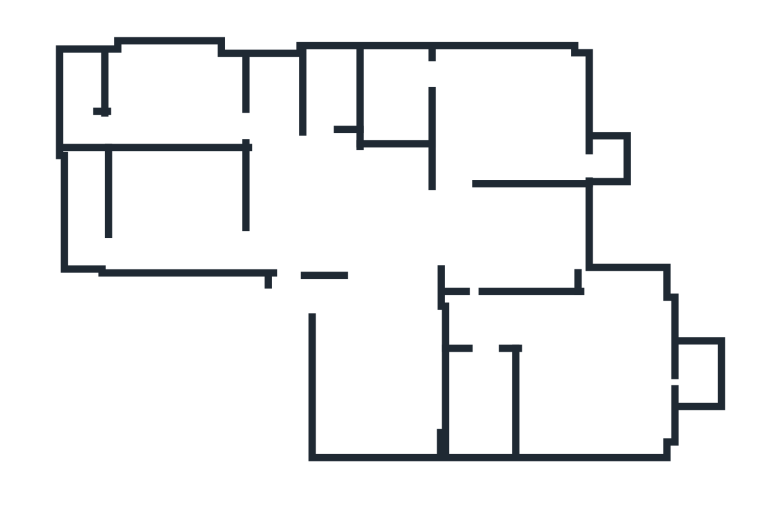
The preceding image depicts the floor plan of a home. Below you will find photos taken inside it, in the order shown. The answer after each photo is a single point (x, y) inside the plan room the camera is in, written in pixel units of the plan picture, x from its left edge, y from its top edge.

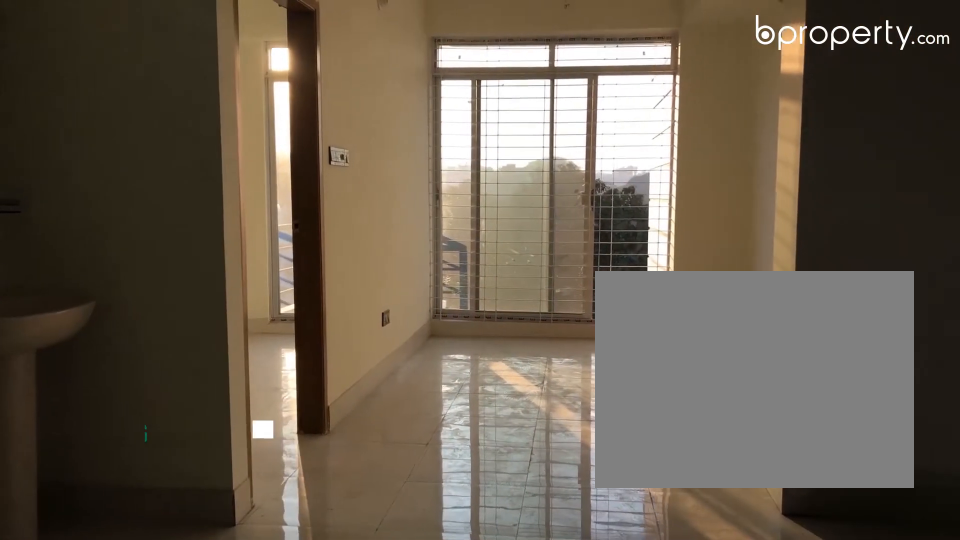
(392, 246)
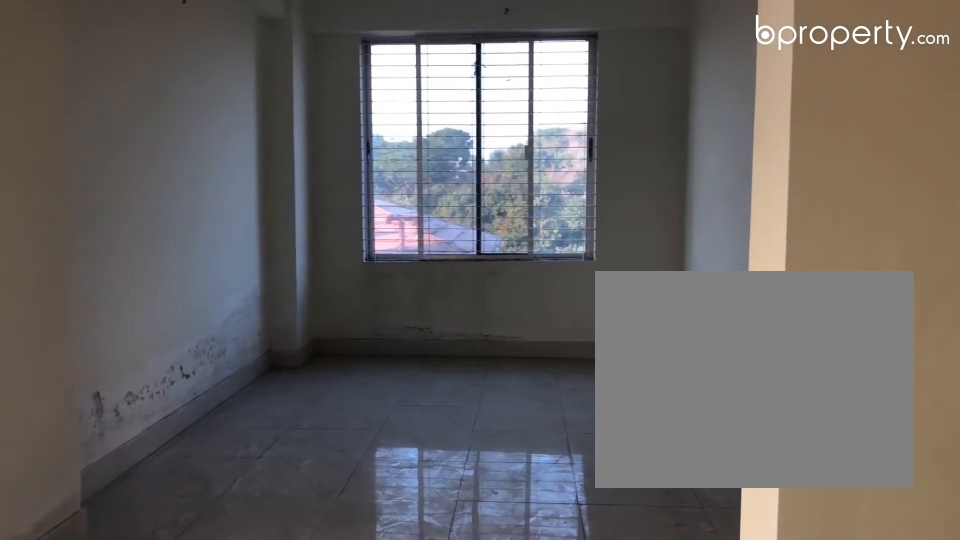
(392, 246)
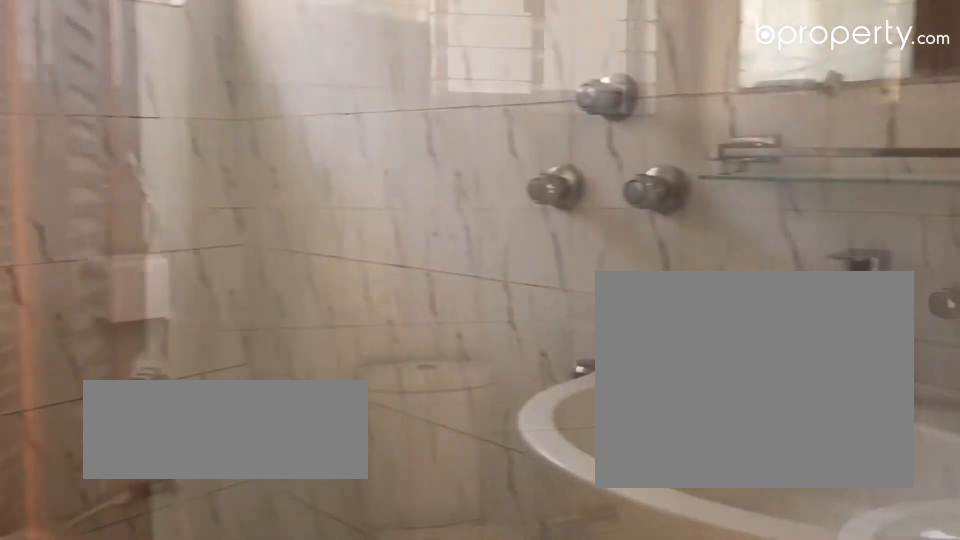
(331, 86)
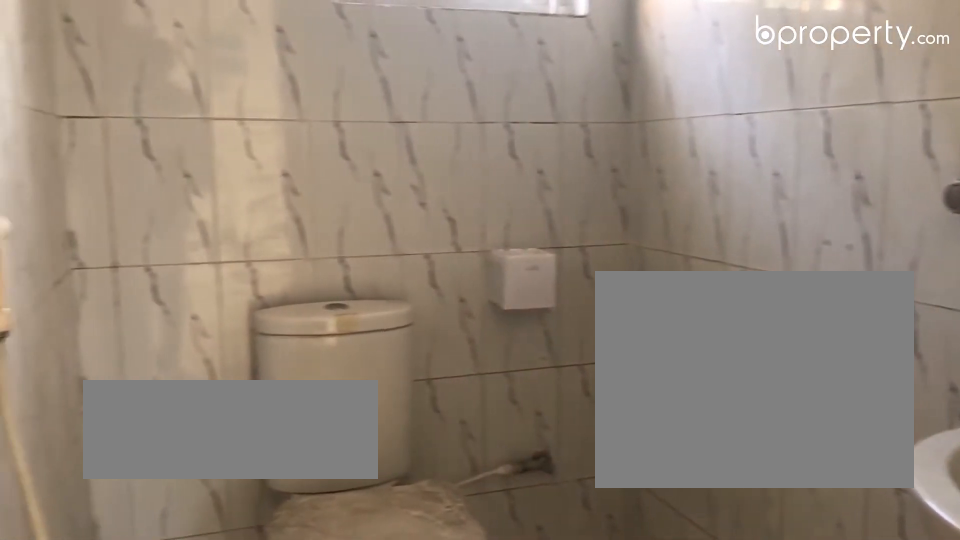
(331, 86)
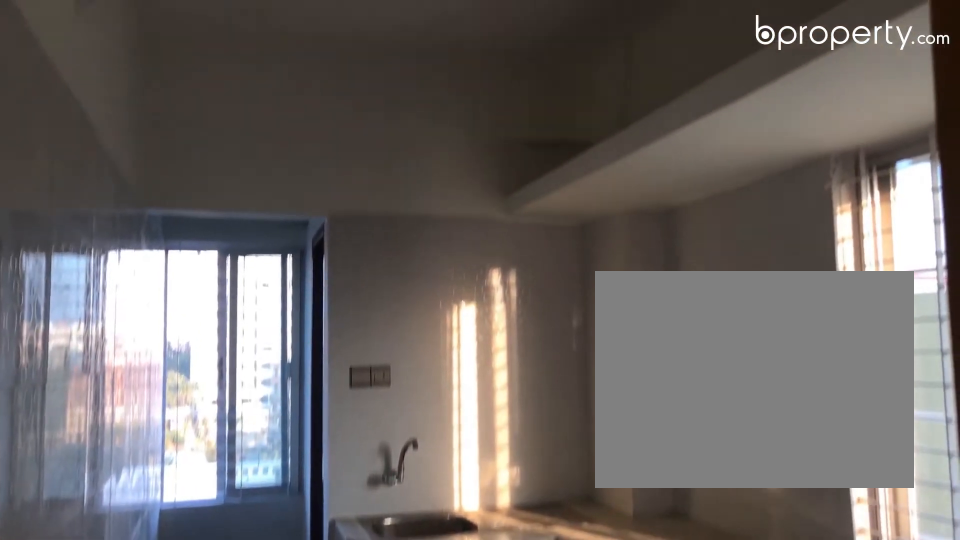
(163, 100)
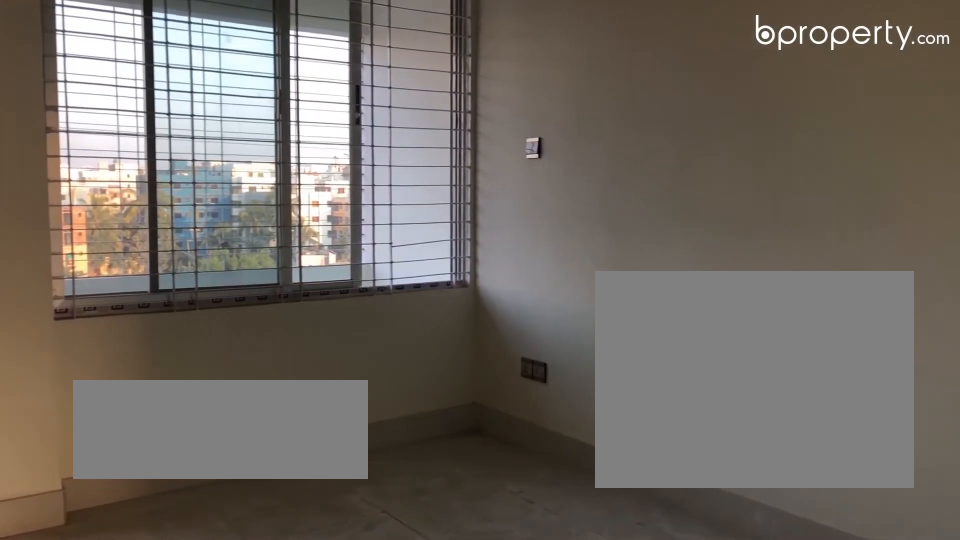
(163, 207)
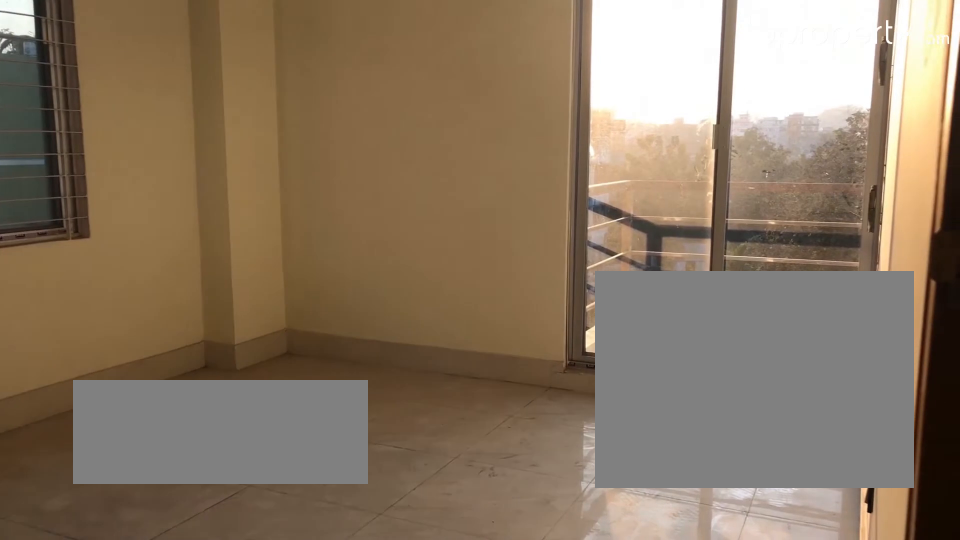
(491, 117)
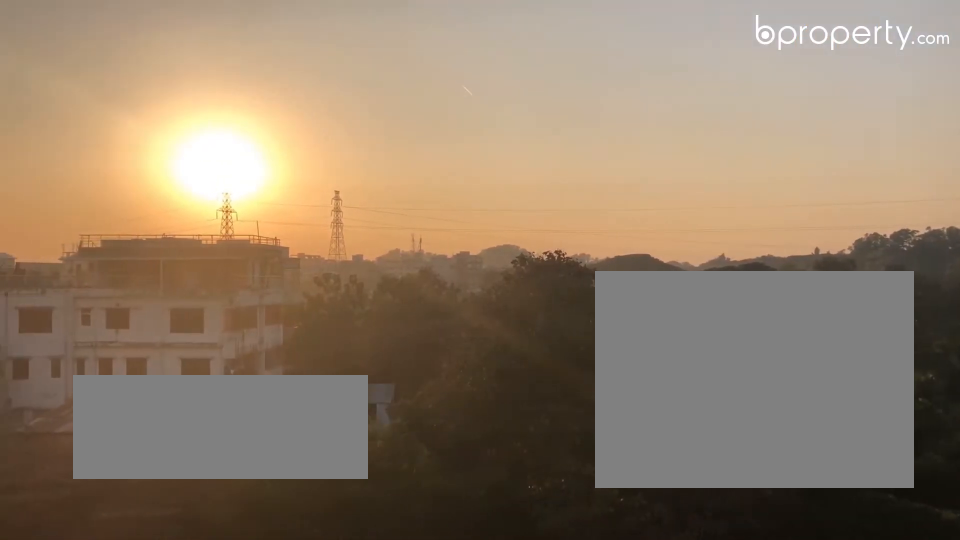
(602, 155)
